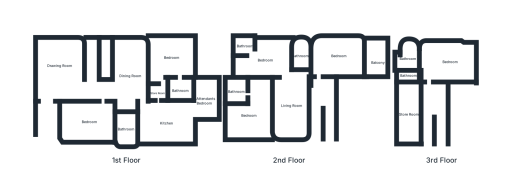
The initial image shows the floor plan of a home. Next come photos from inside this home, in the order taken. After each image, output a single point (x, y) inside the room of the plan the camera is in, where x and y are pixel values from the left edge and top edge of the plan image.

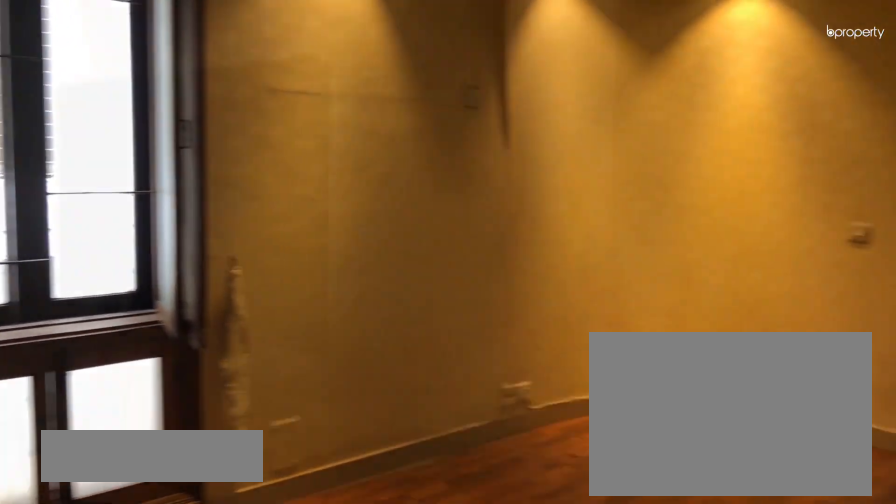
(338, 56)
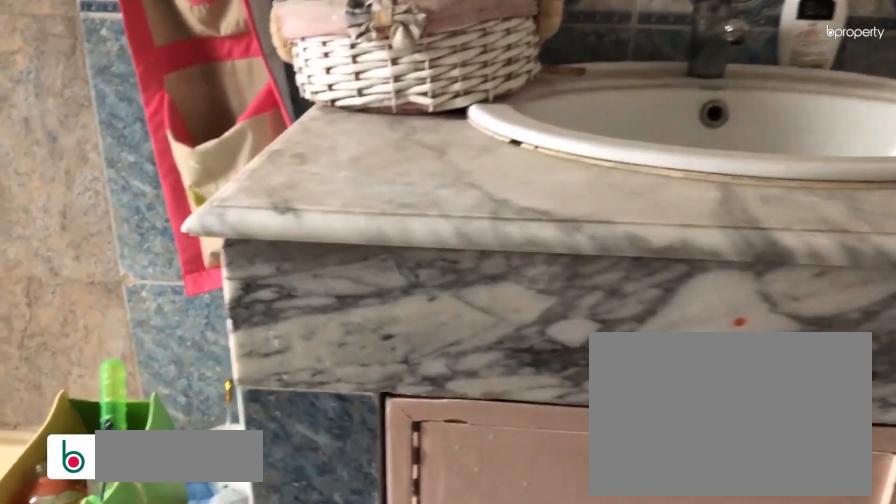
(244, 46)
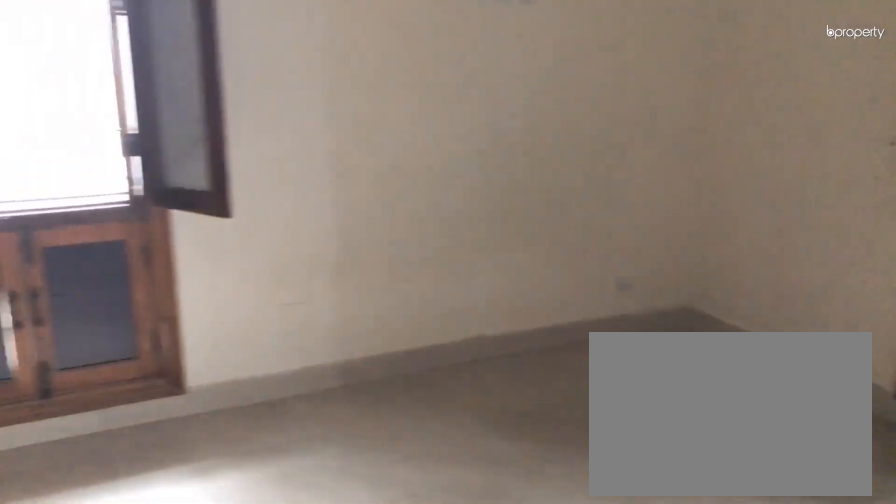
(248, 116)
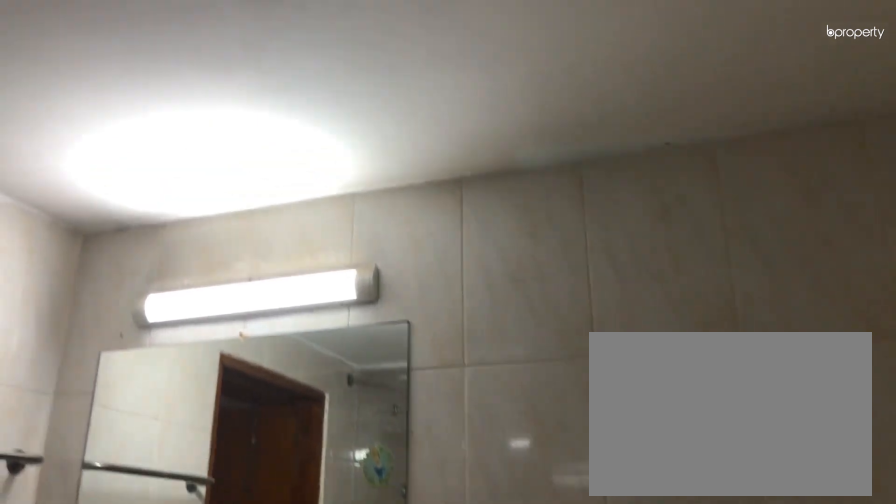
(234, 92)
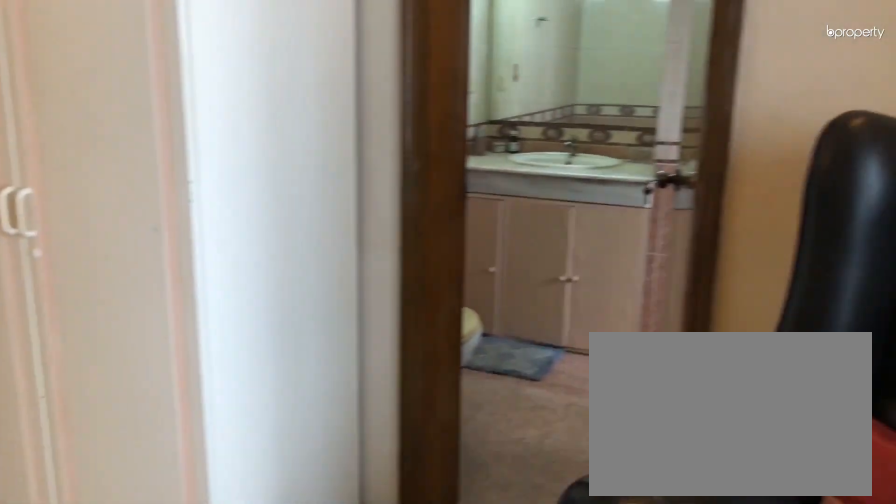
(449, 62)
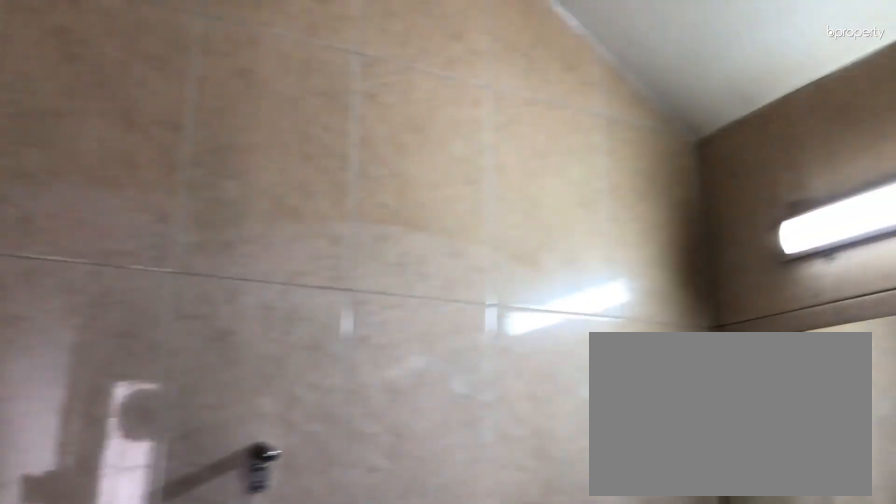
(406, 58)
